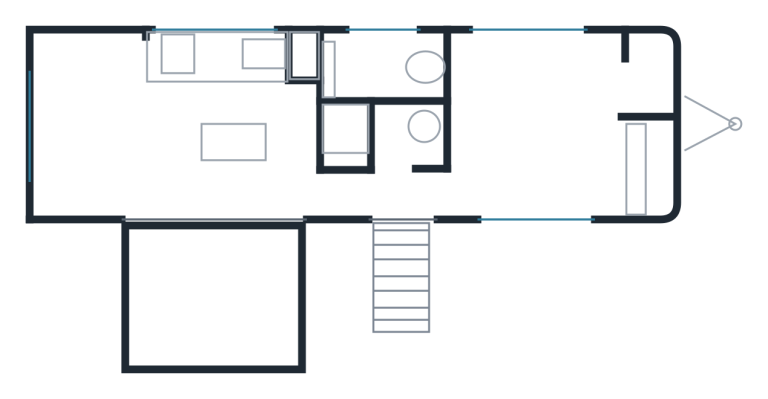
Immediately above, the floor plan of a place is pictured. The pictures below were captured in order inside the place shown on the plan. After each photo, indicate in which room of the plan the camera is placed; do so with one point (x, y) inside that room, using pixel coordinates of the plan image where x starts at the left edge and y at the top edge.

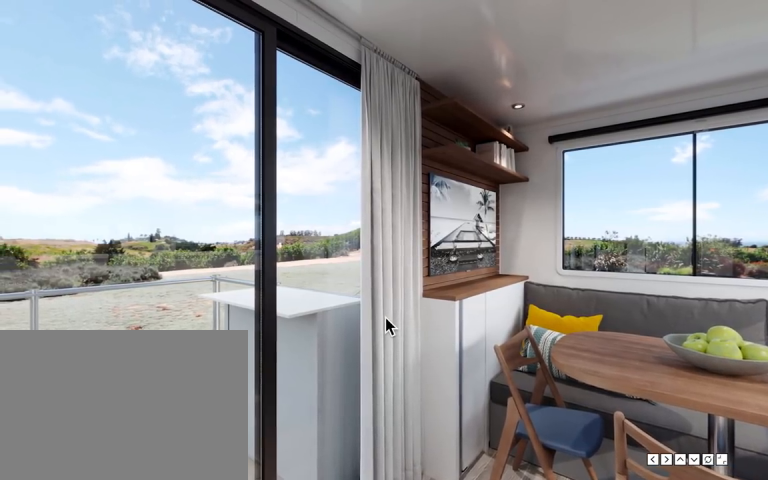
(232, 132)
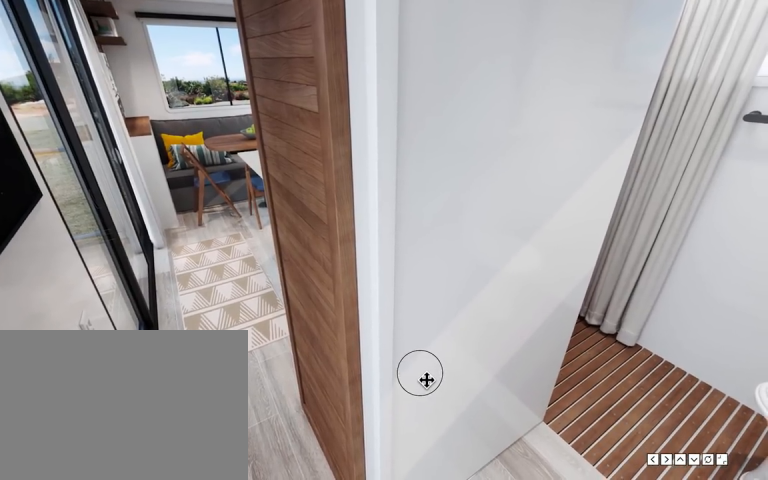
(386, 195)
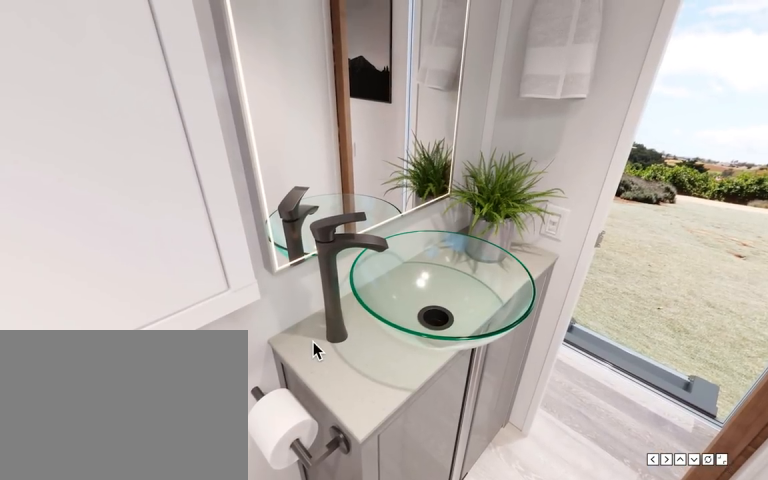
(387, 106)
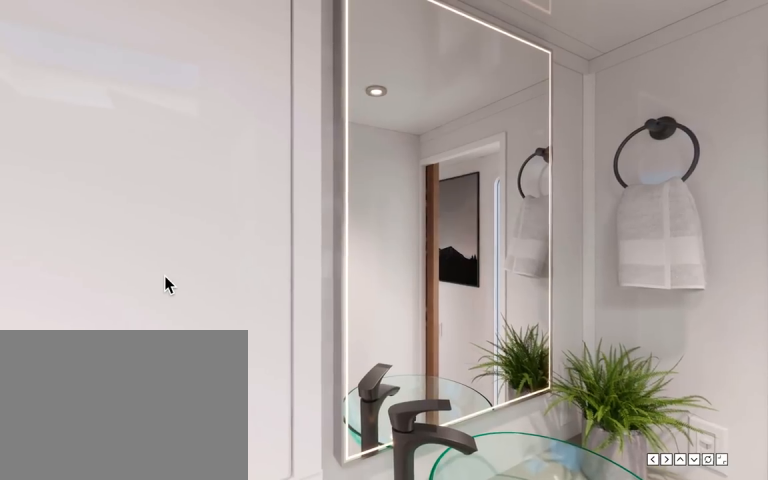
(386, 133)
